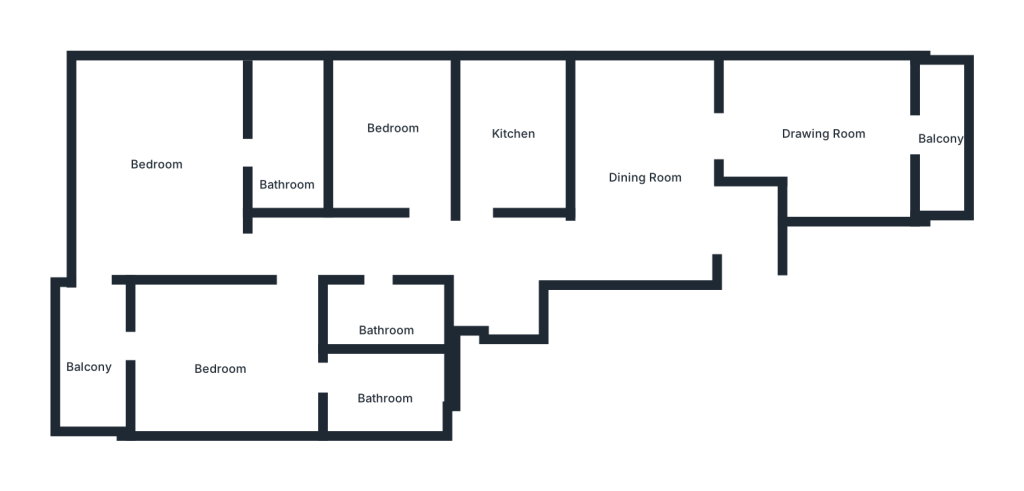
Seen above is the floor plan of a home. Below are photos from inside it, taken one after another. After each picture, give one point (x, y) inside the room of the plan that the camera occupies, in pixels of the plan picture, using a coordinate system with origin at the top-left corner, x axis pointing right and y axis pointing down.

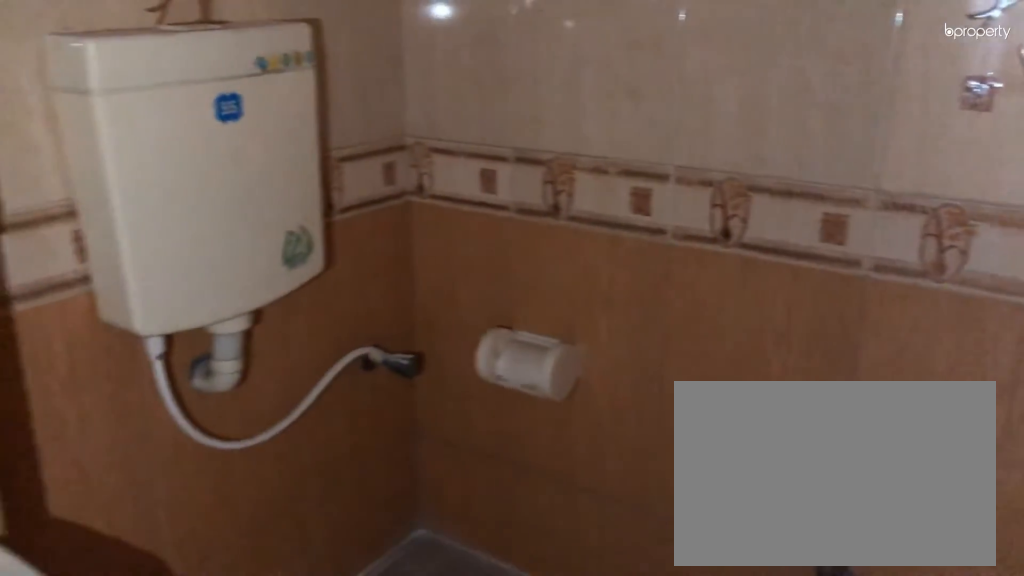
(390, 312)
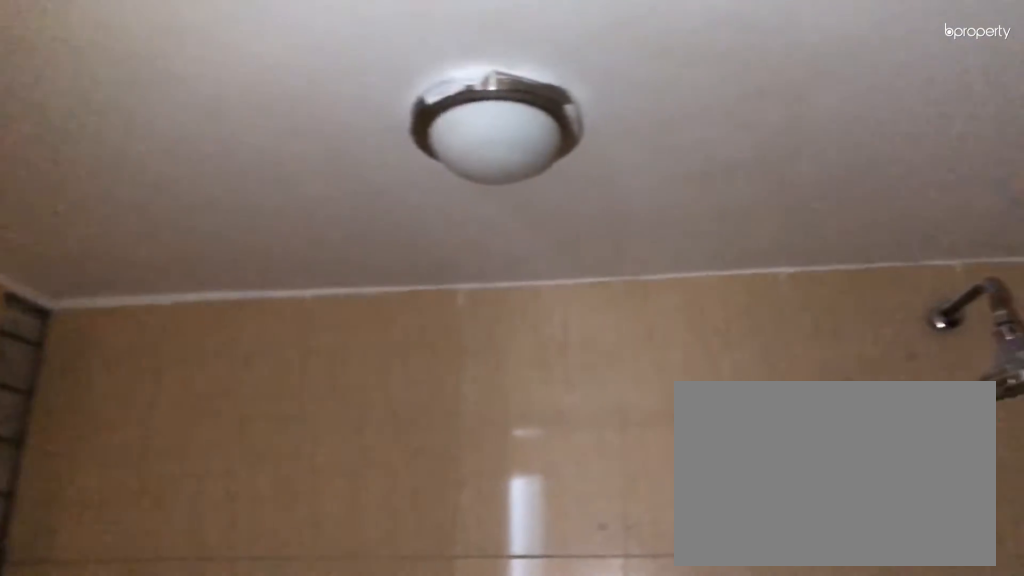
(390, 312)
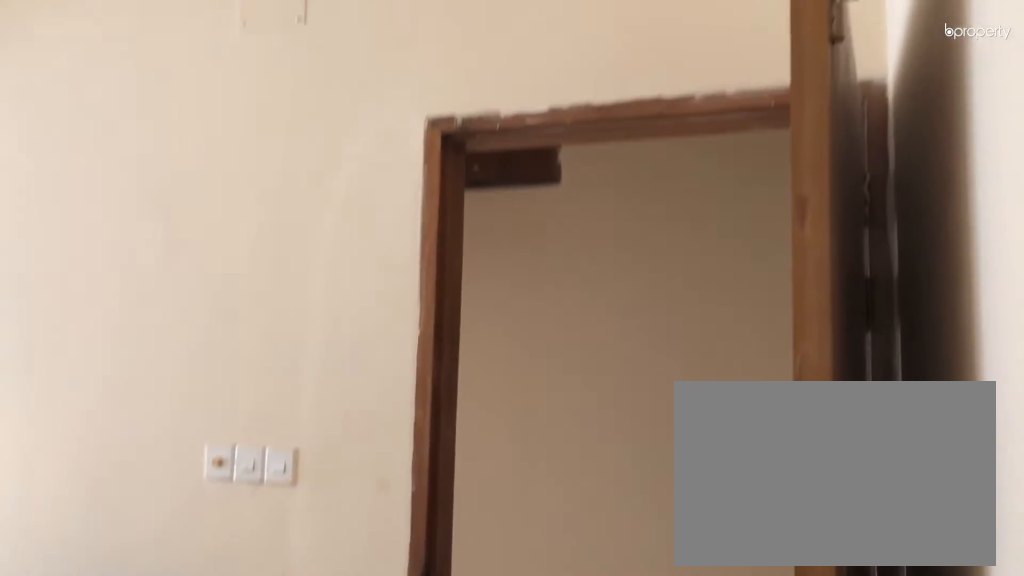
(234, 362)
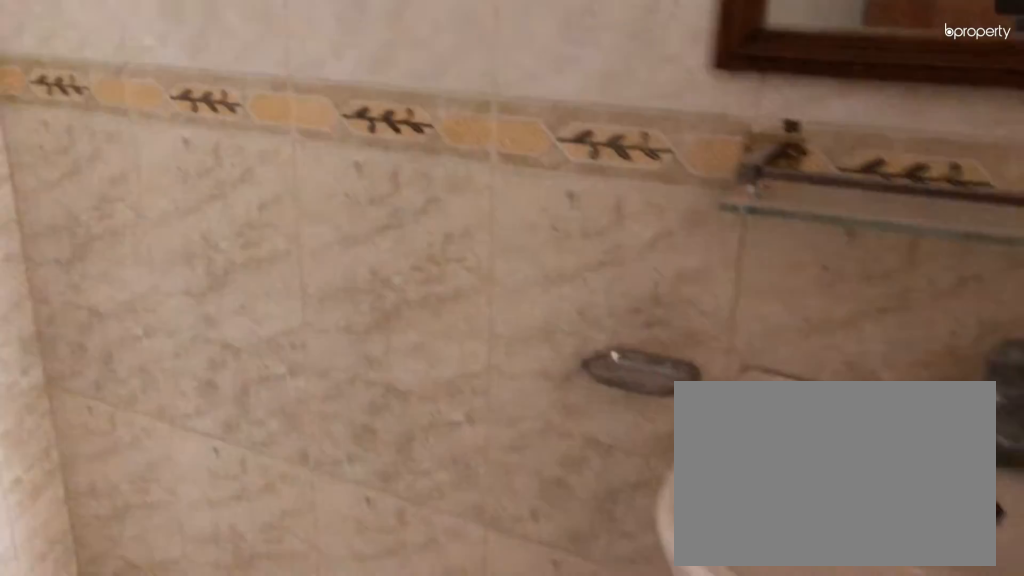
(388, 395)
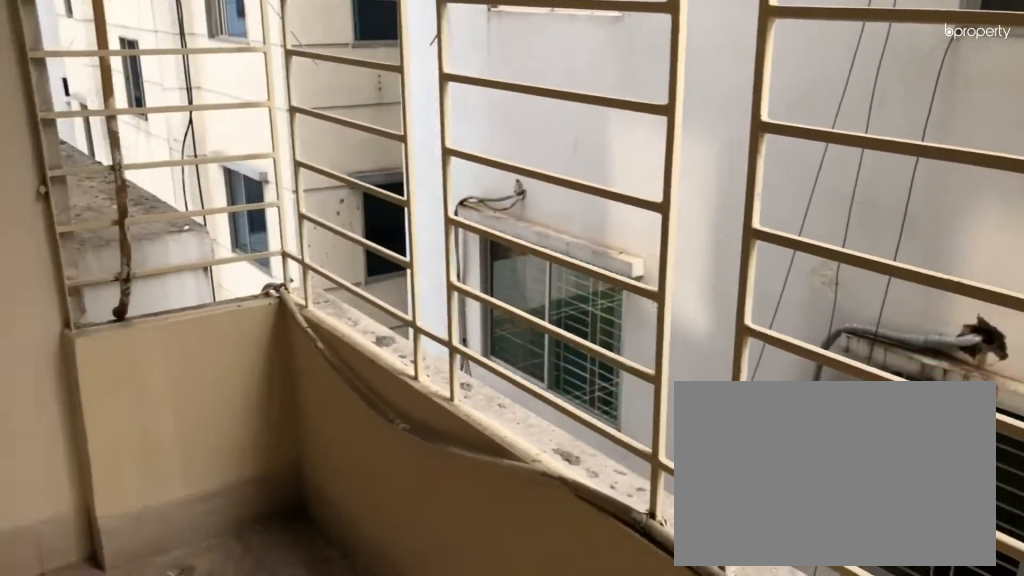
(100, 366)
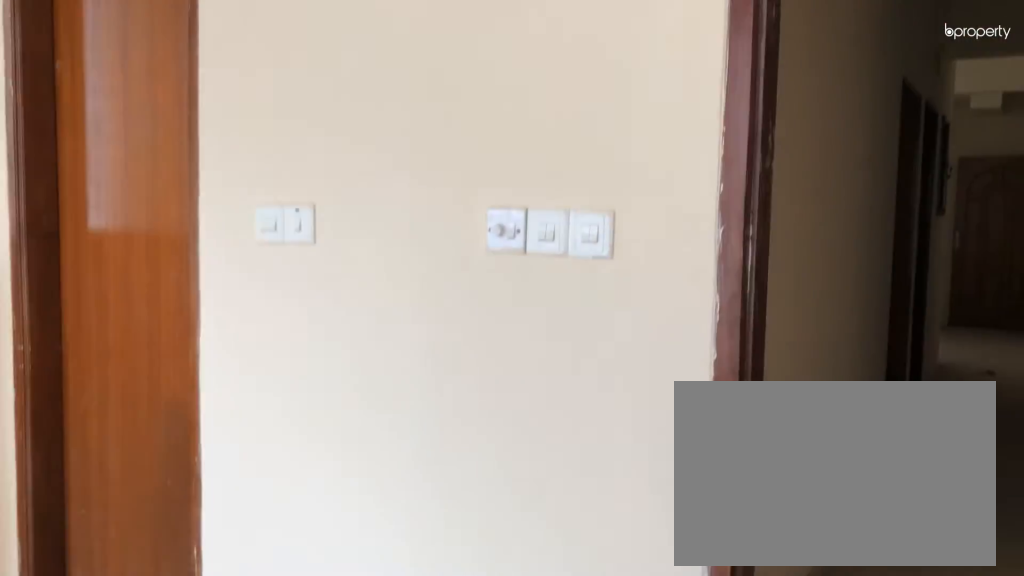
(164, 165)
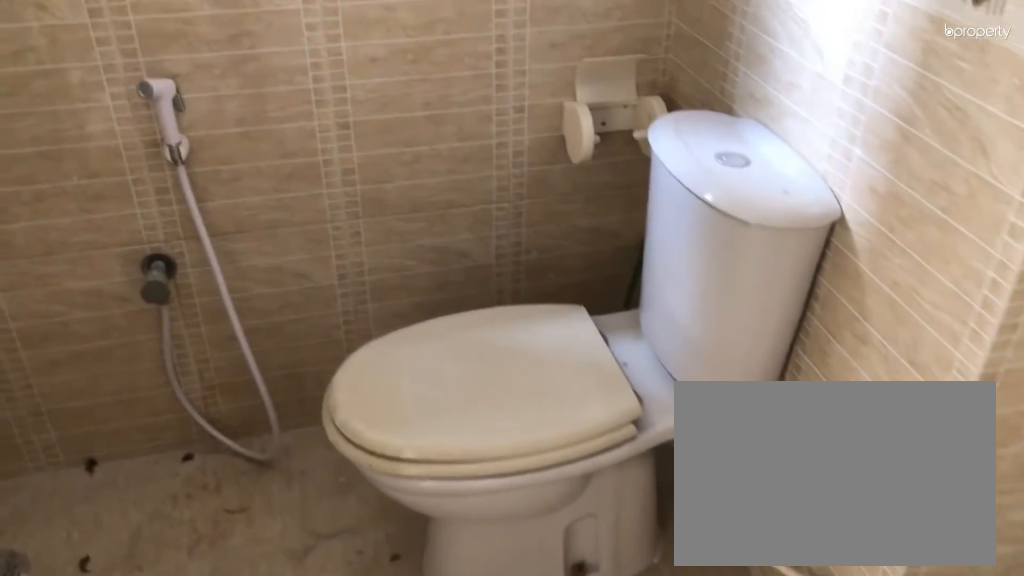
(293, 136)
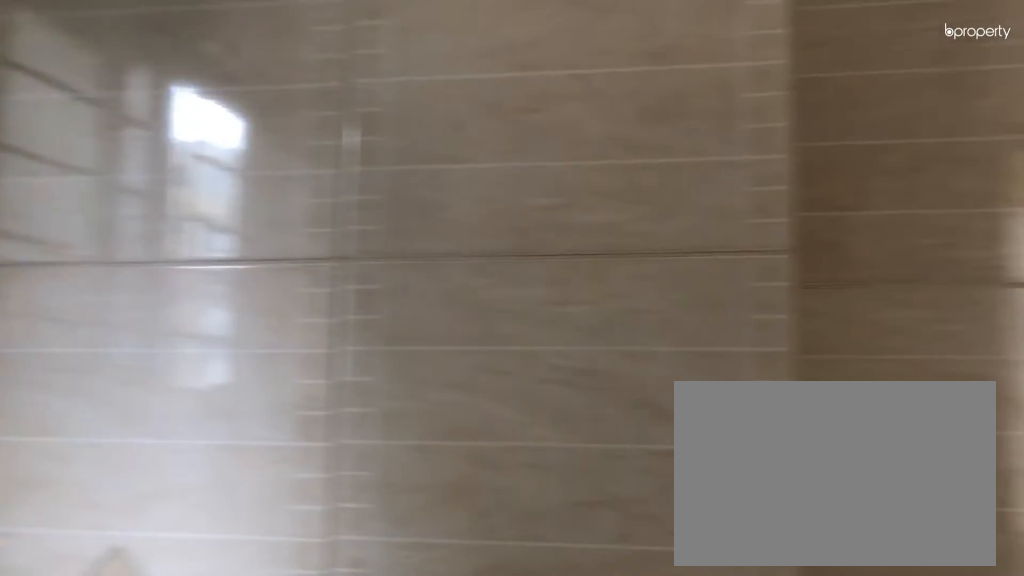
(293, 136)
